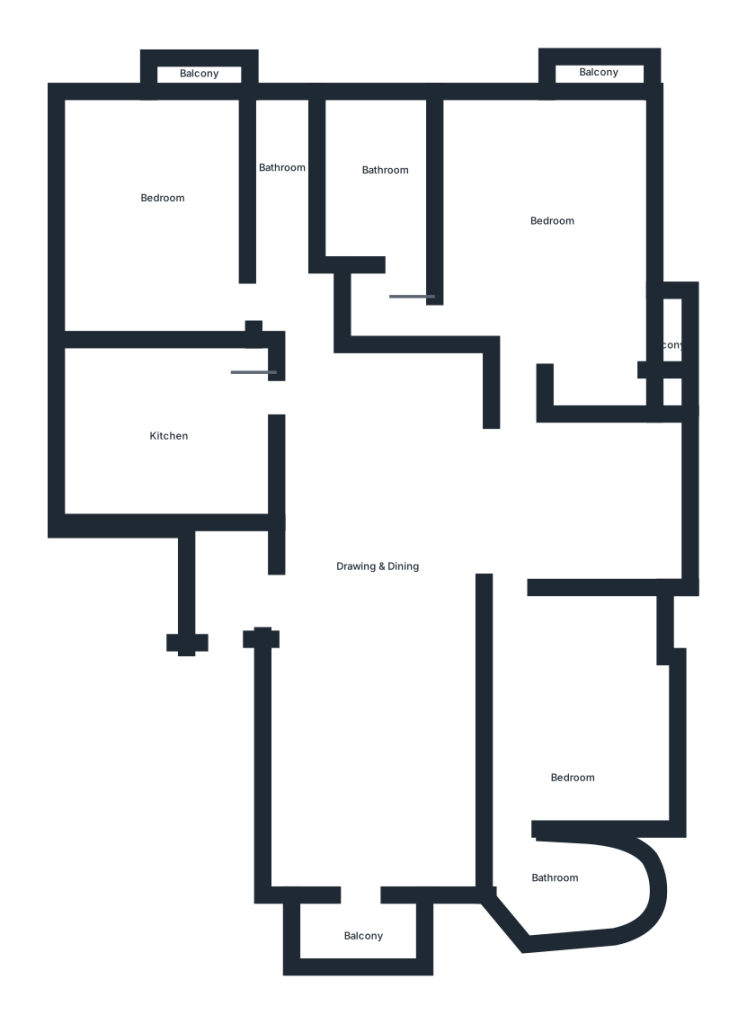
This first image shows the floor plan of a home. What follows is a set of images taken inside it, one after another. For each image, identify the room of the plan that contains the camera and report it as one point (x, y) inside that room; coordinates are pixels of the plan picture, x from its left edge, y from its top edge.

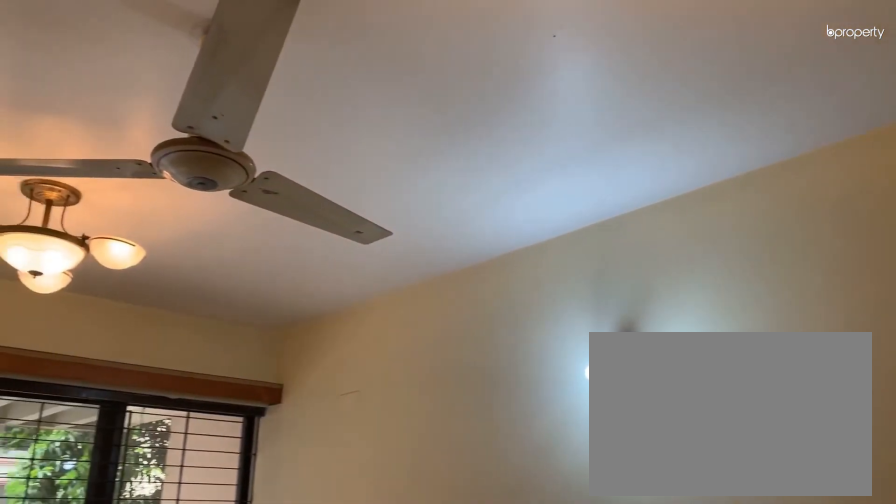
(379, 550)
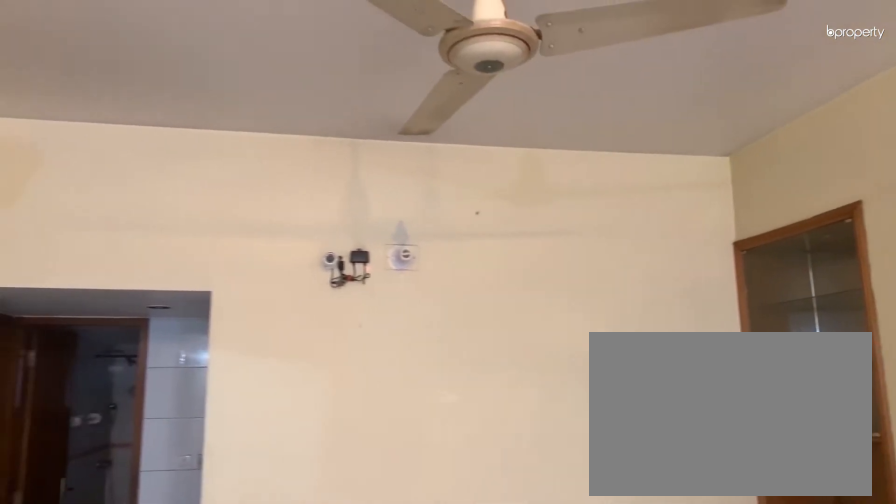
(379, 550)
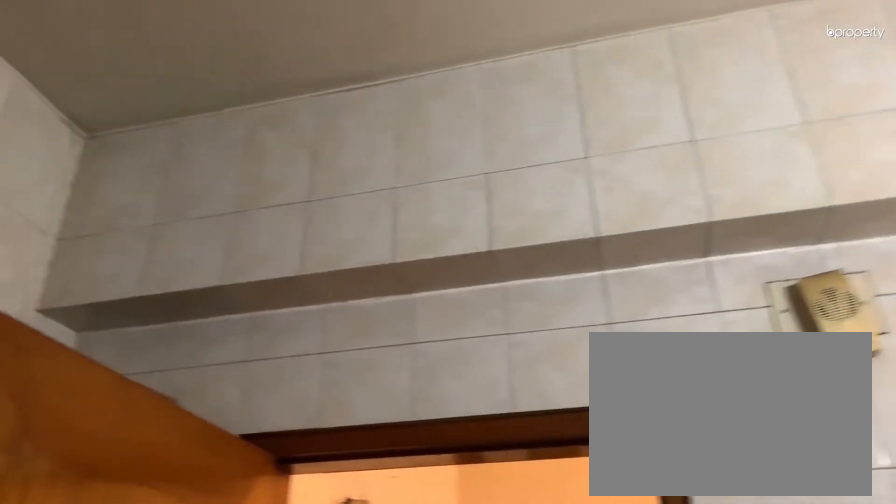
(164, 431)
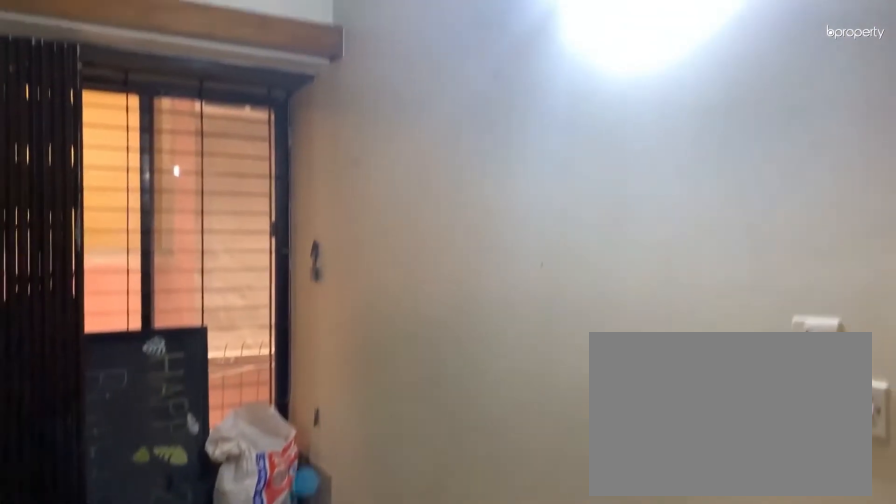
(165, 203)
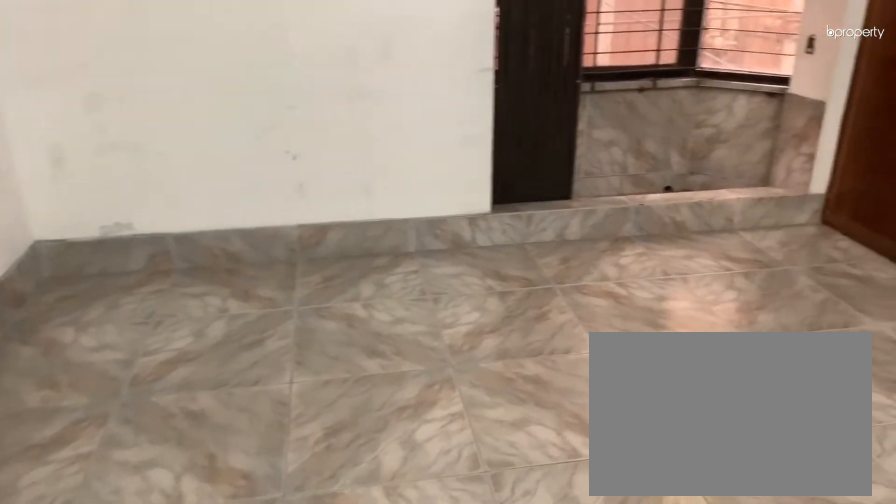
(553, 223)
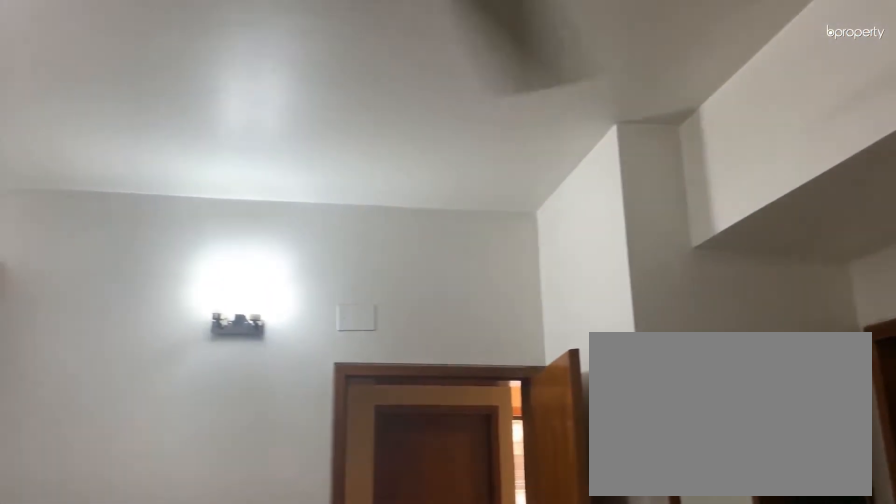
(553, 223)
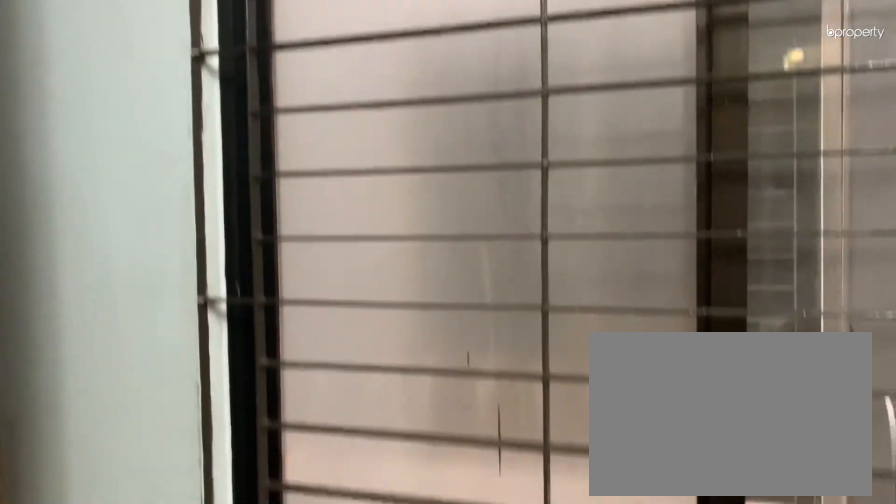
(678, 345)
